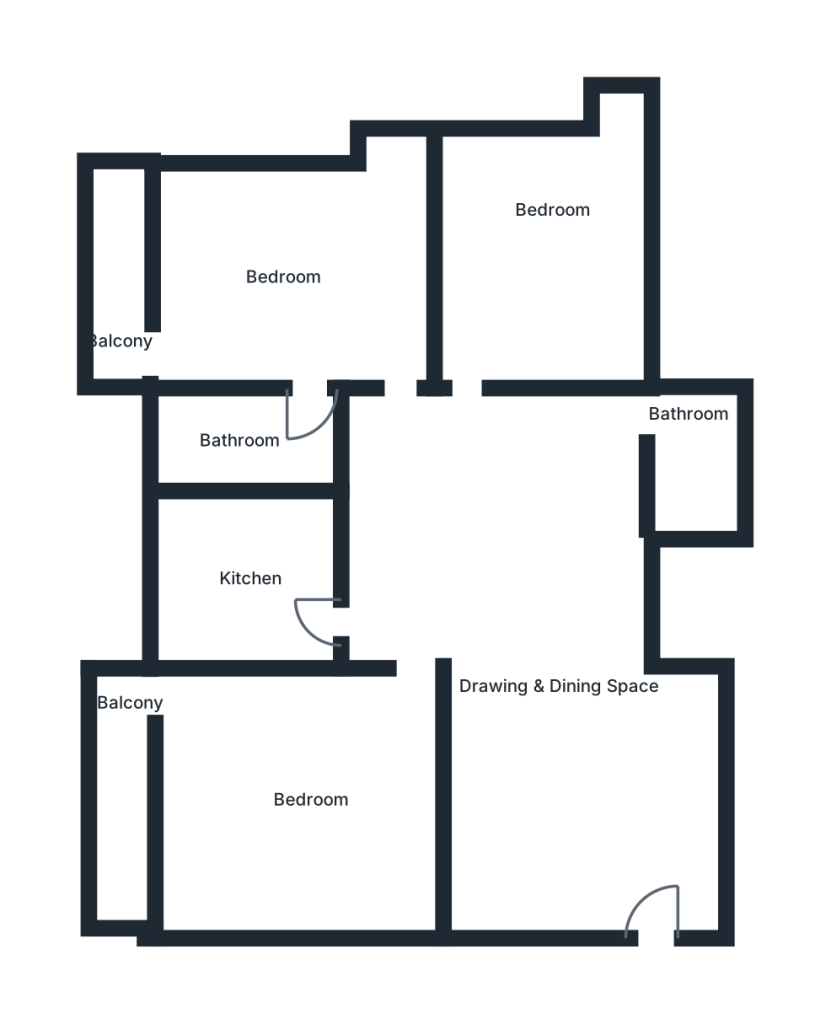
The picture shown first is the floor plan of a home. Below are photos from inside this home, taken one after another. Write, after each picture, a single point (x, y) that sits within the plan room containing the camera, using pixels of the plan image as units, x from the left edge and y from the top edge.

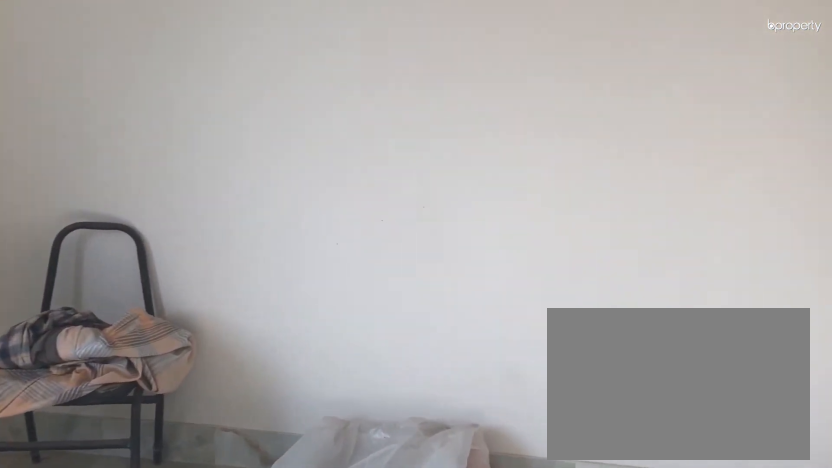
(531, 263)
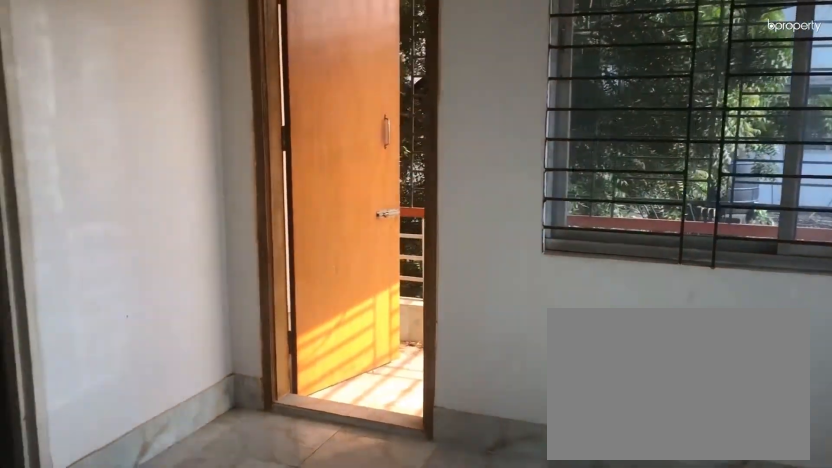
(271, 277)
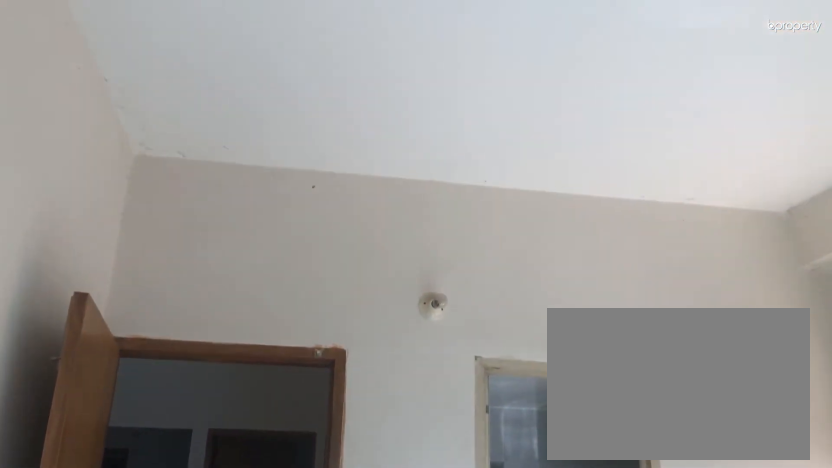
(263, 287)
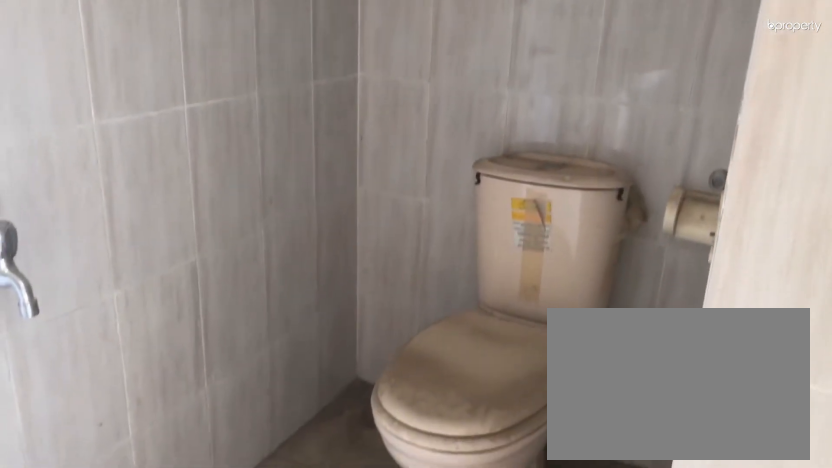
(242, 435)
